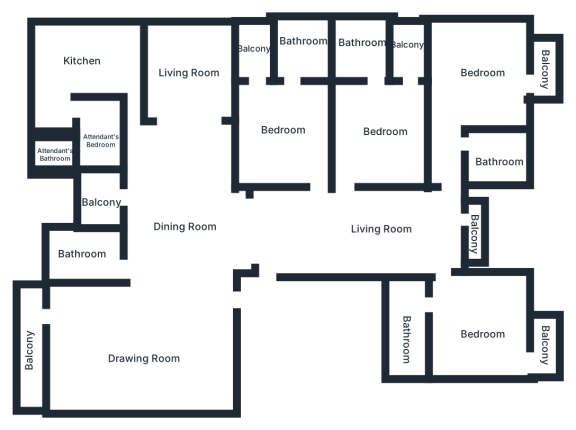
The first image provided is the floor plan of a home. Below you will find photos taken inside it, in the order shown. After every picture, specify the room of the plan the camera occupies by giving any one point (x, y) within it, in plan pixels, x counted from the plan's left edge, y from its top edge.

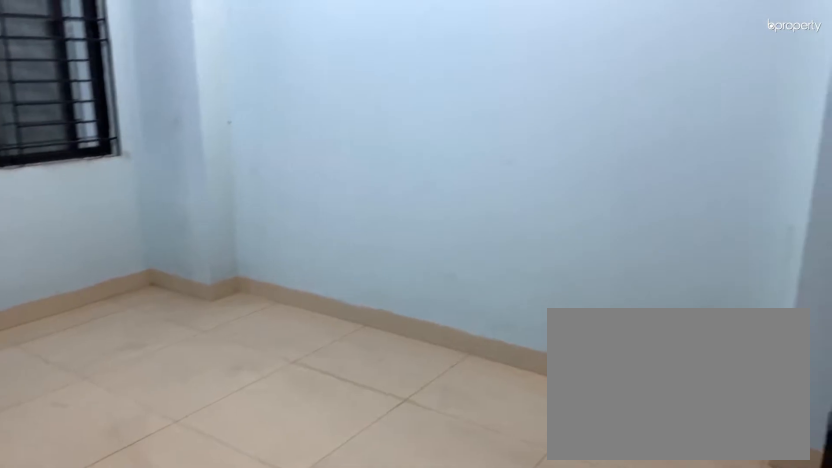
(184, 61)
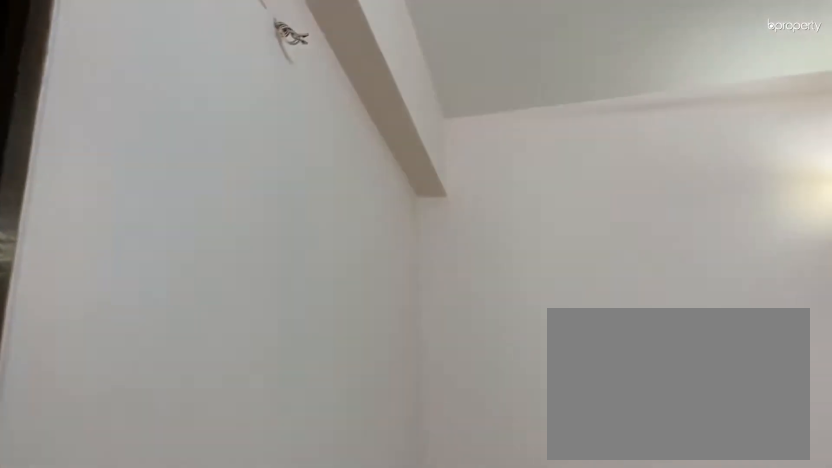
(280, 122)
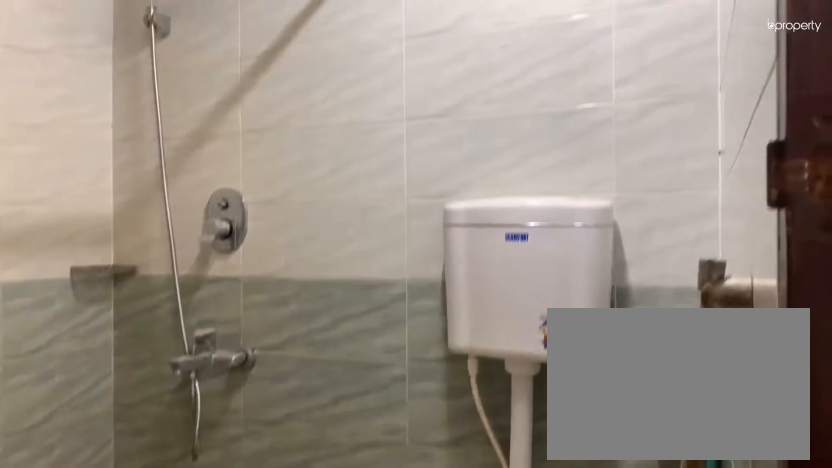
(298, 47)
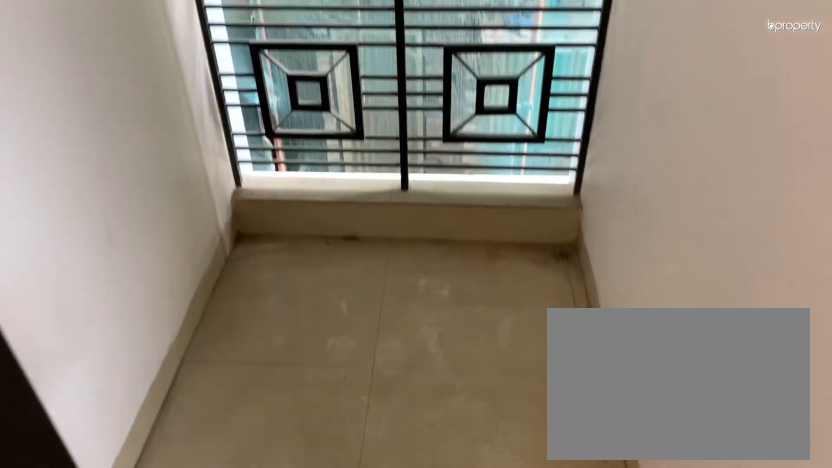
(253, 51)
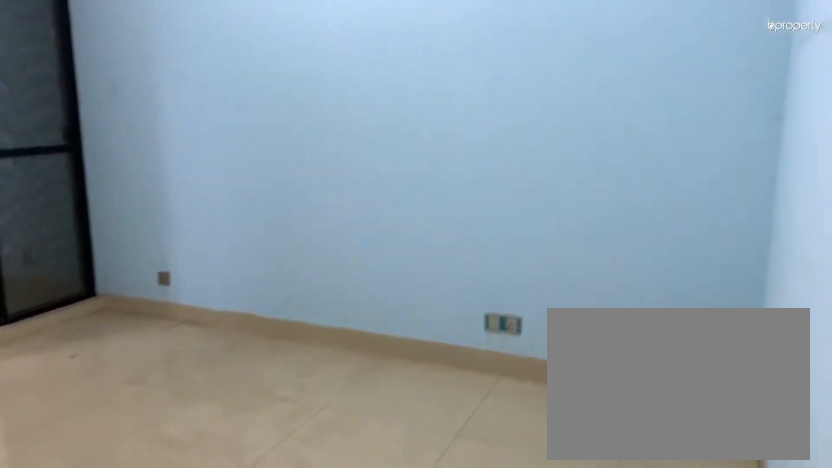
(383, 128)
